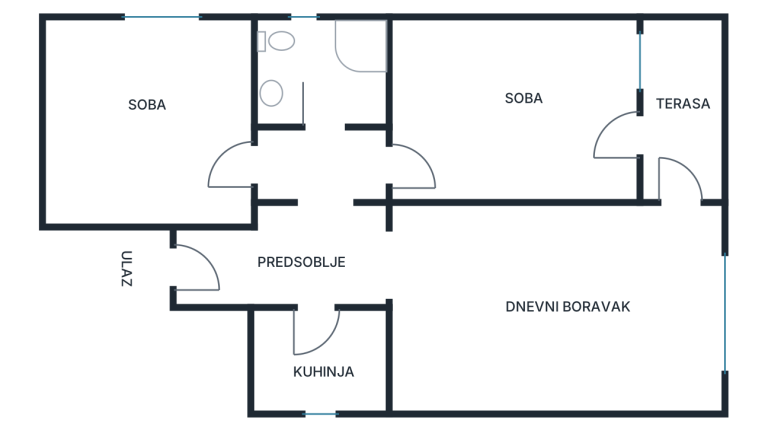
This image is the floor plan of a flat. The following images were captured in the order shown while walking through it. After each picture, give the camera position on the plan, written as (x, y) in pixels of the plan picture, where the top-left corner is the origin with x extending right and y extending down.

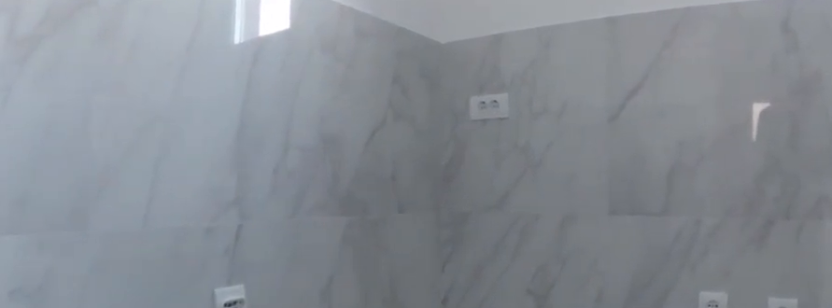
(312, 312)
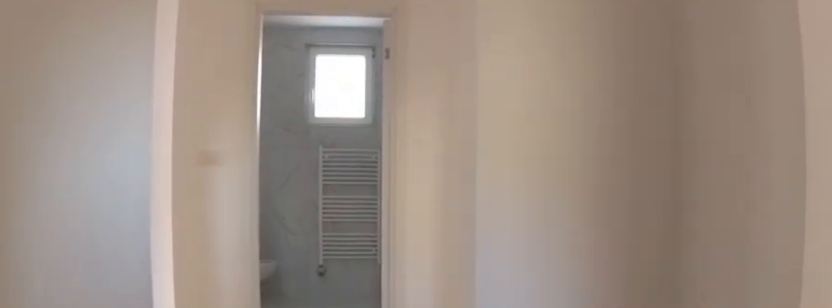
(341, 290)
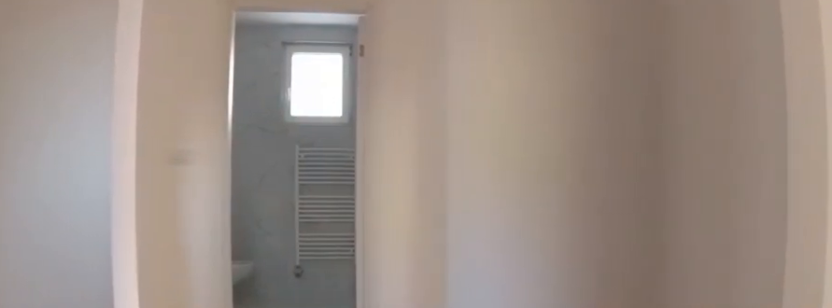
(341, 284)
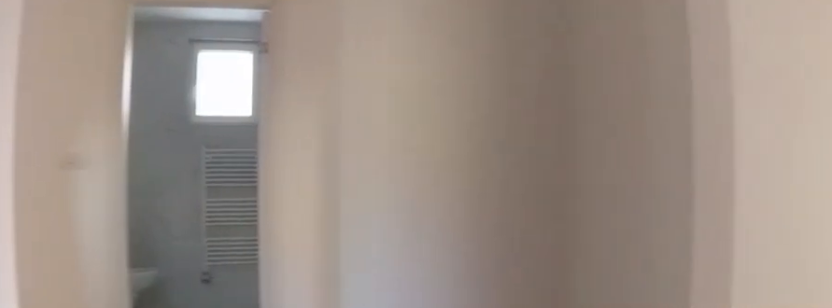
(342, 281)
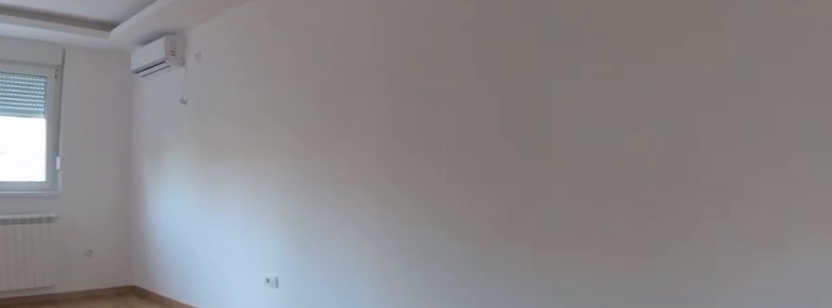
(388, 267)
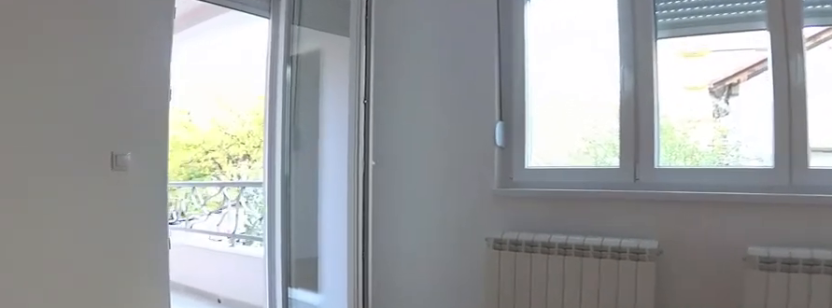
(631, 285)
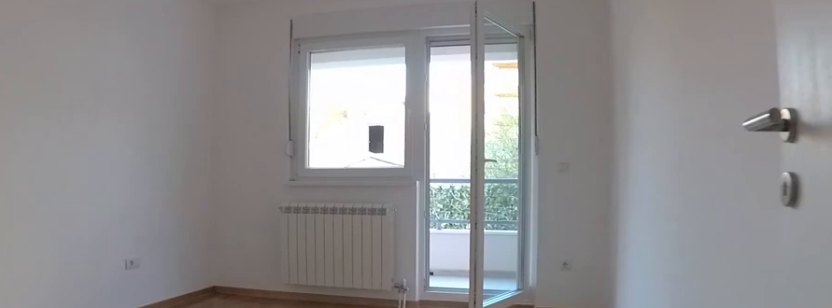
(368, 170)
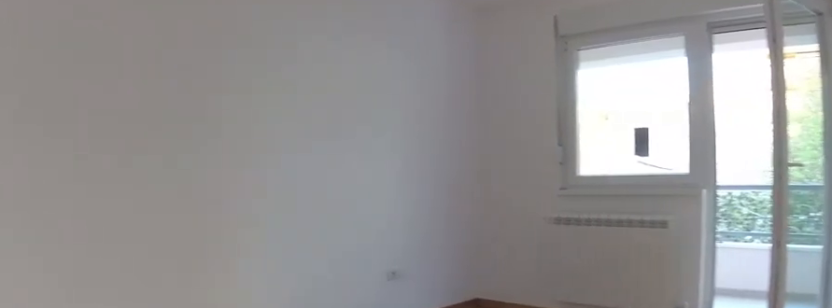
(382, 172)
